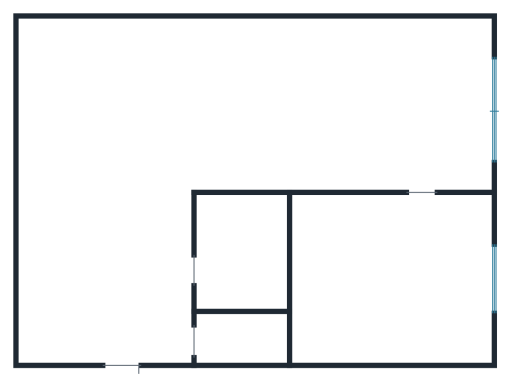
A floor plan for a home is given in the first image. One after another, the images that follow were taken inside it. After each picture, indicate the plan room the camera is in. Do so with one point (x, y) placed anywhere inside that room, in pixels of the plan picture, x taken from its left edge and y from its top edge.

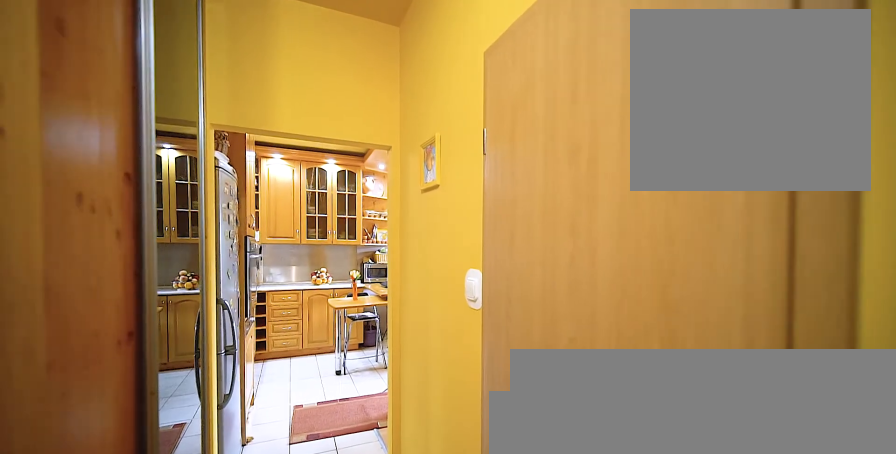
(109, 279)
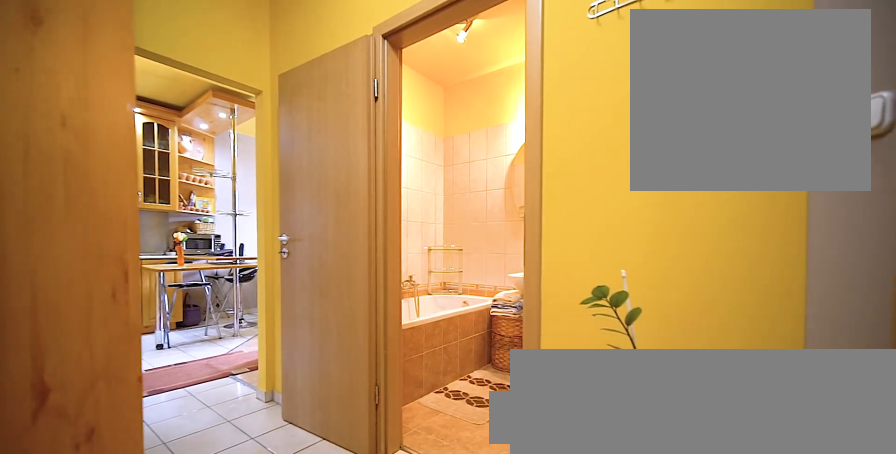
(109, 278)
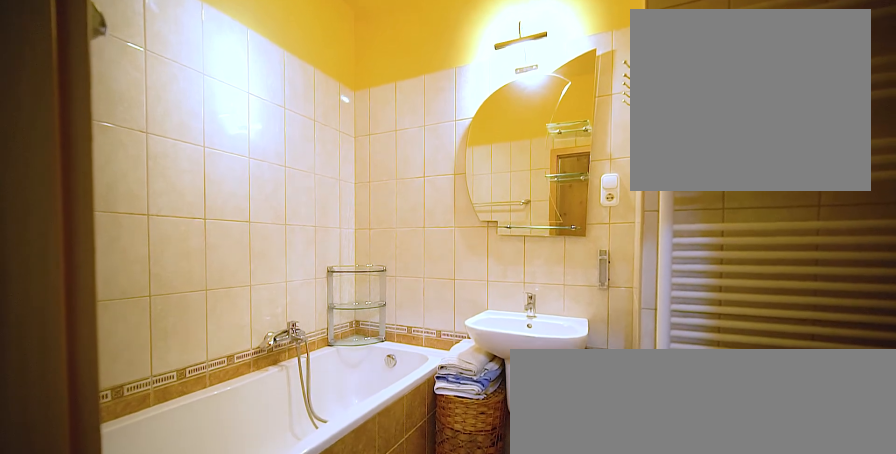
(239, 257)
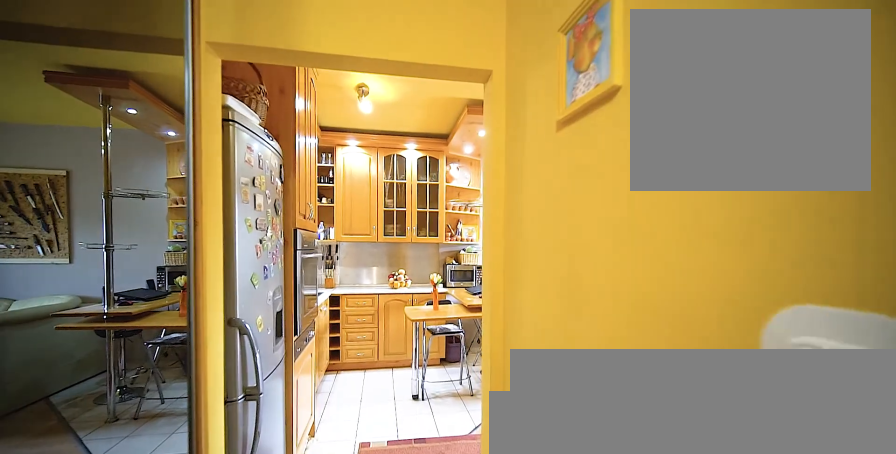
(109, 269)
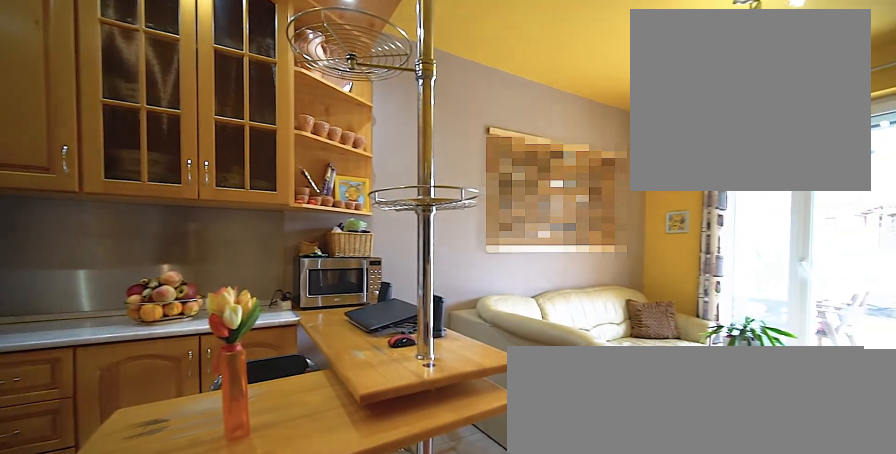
(227, 114)
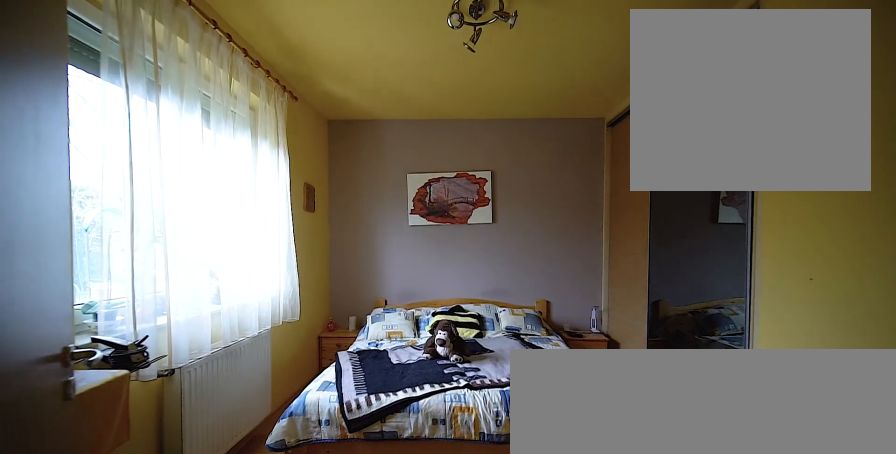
(389, 280)
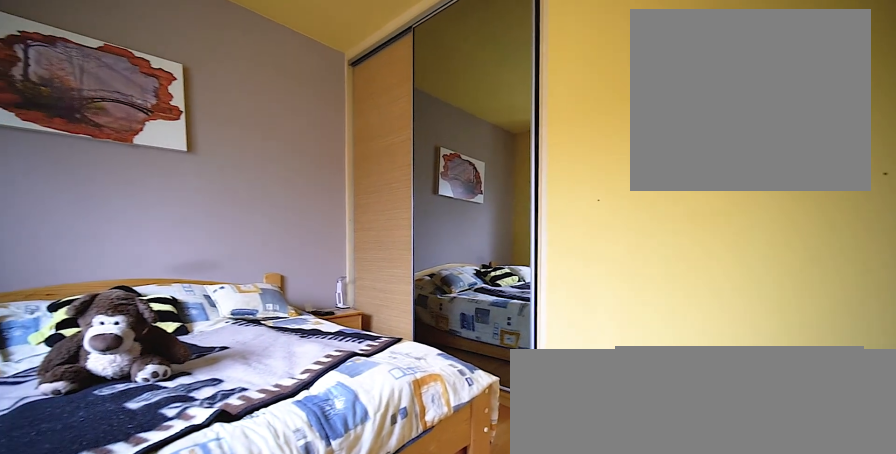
(389, 280)
